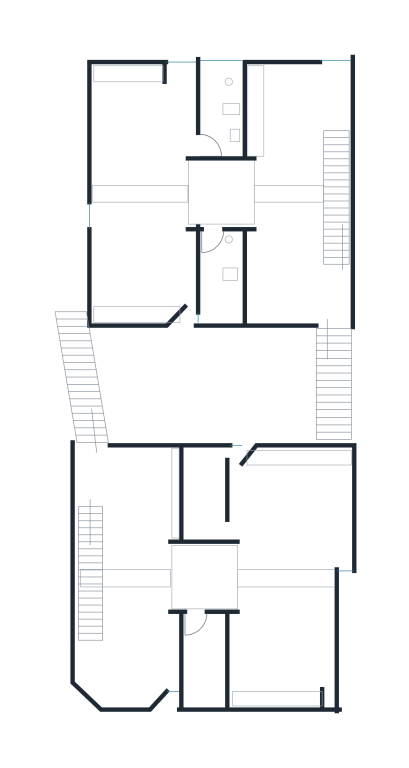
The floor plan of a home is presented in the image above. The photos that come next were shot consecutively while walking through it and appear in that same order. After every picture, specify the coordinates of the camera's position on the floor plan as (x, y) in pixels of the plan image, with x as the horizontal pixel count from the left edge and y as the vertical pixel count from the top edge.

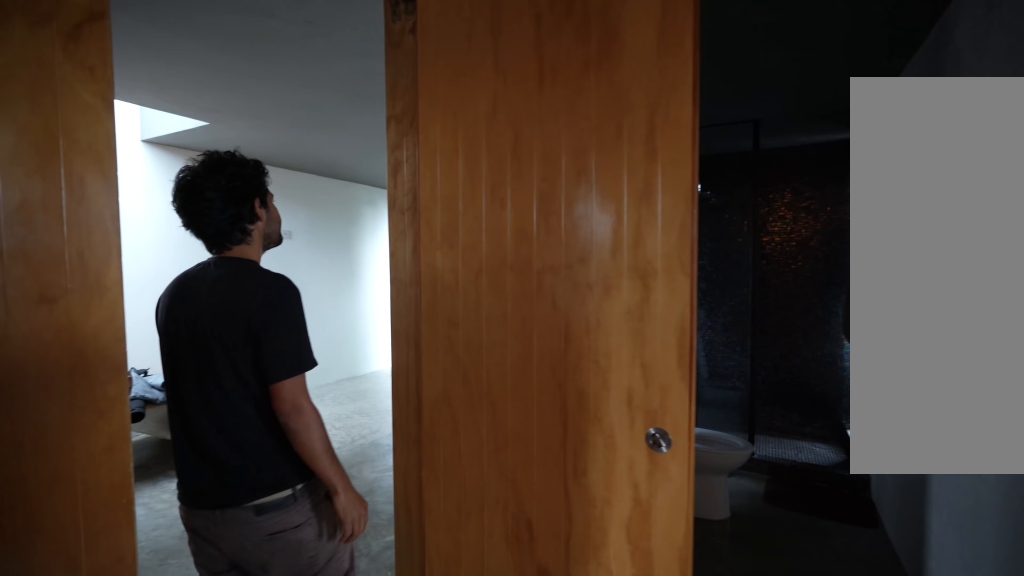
(221, 246)
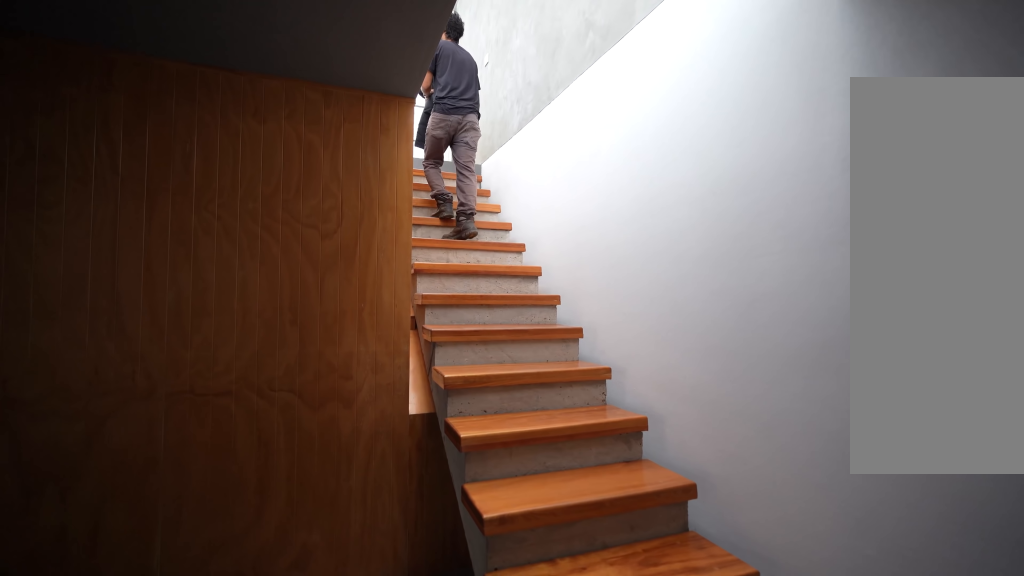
(285, 258)
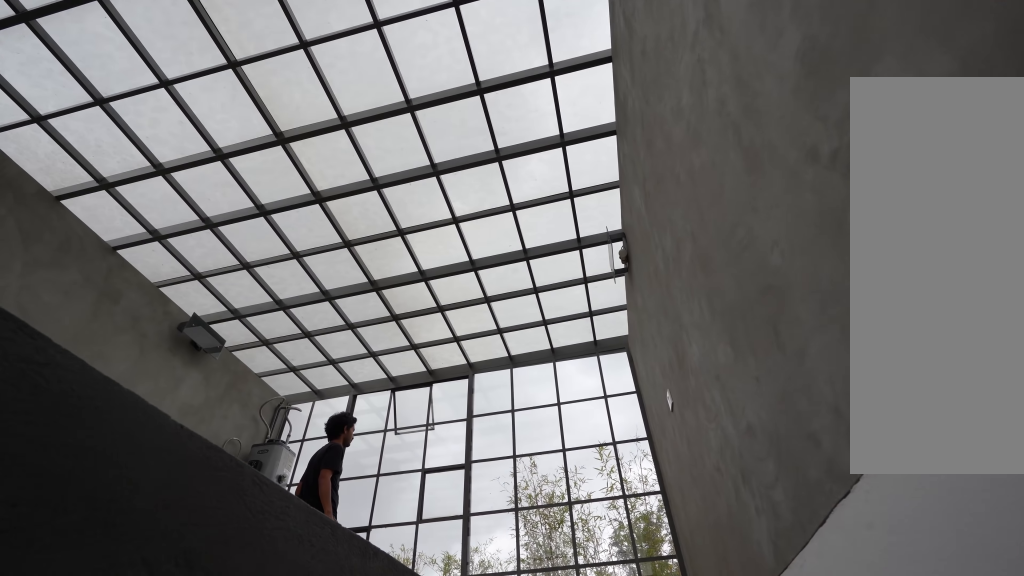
(334, 304)
